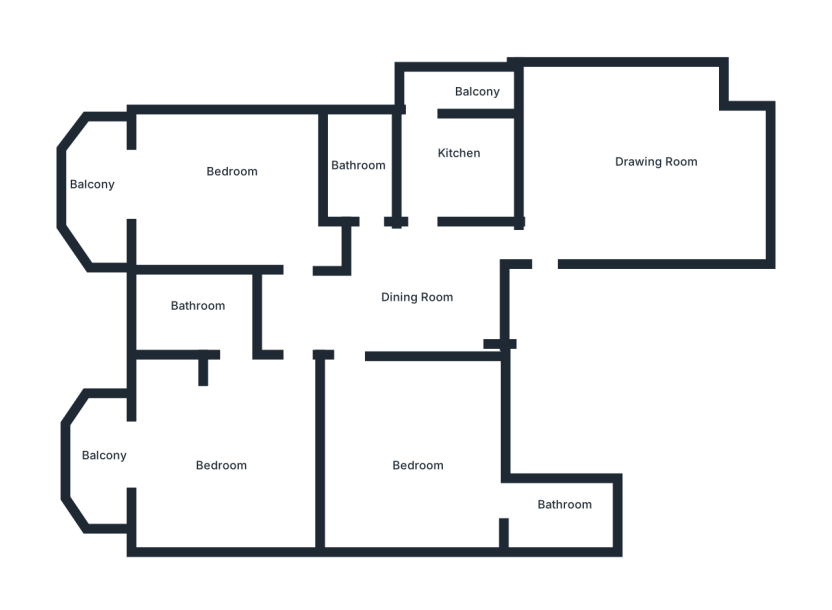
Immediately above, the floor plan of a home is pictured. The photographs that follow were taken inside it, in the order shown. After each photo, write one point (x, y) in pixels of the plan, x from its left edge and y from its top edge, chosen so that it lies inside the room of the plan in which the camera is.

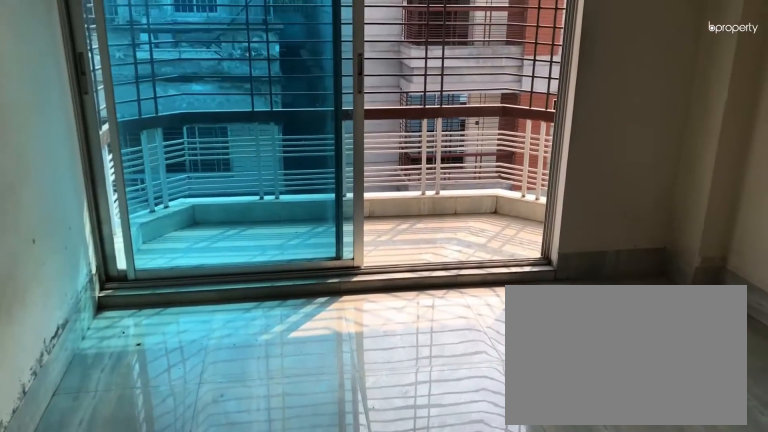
(226, 179)
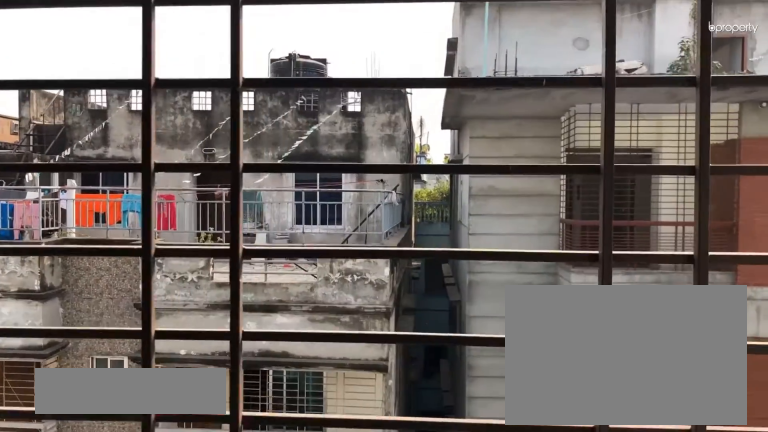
(103, 194)
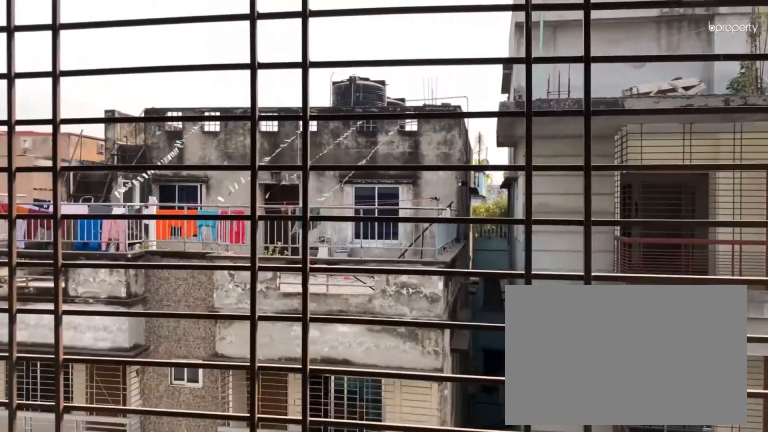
(88, 197)
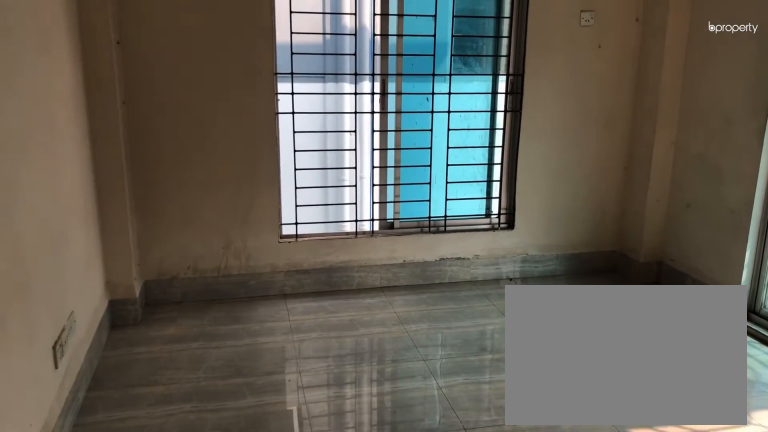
(231, 476)
